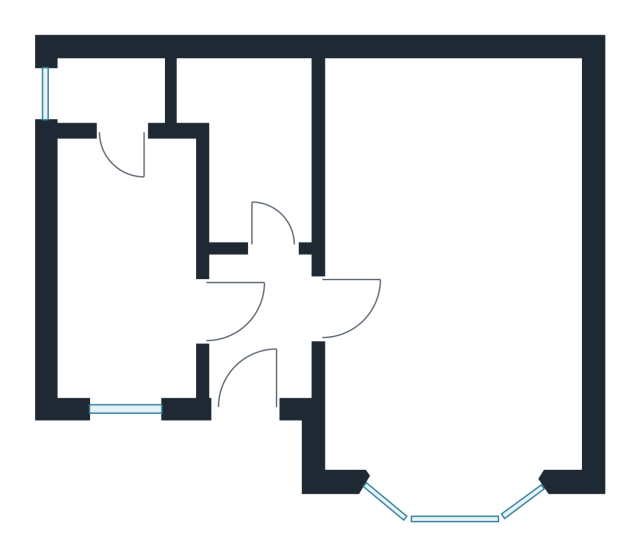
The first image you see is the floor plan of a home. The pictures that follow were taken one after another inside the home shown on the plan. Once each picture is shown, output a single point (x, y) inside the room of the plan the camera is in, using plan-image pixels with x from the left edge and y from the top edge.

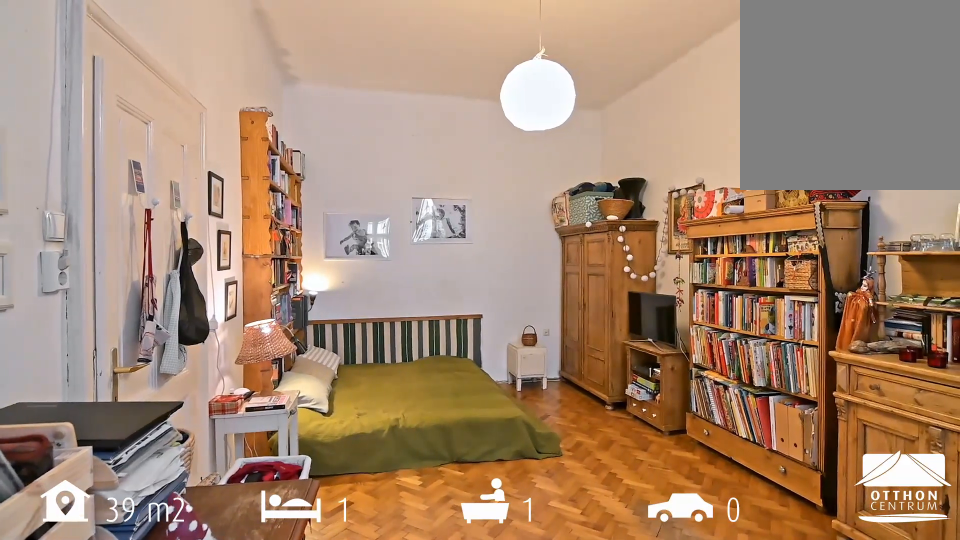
(452, 263)
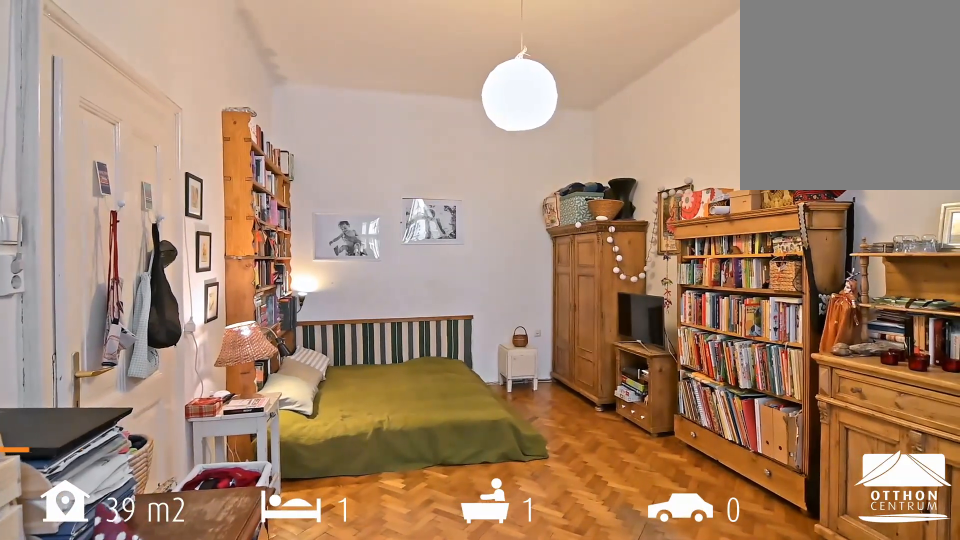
(452, 263)
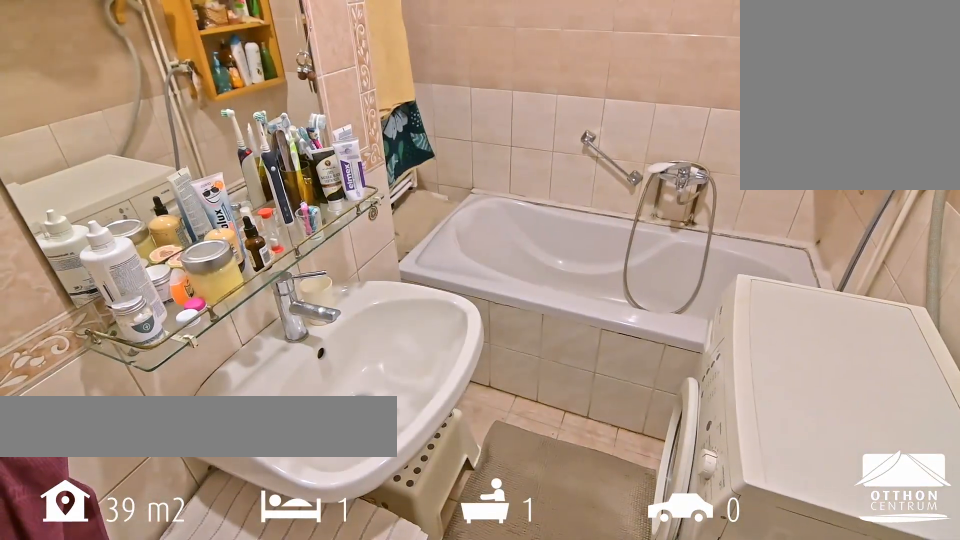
(255, 142)
